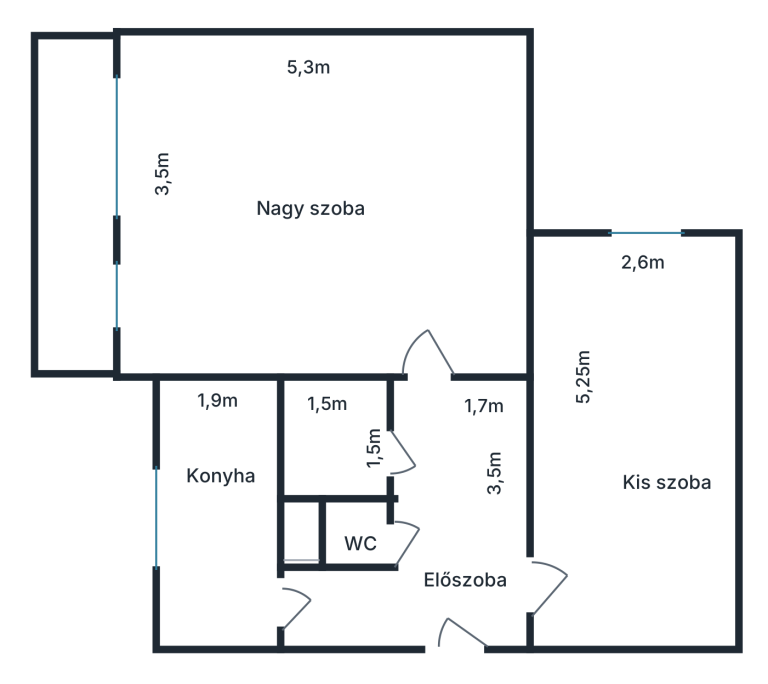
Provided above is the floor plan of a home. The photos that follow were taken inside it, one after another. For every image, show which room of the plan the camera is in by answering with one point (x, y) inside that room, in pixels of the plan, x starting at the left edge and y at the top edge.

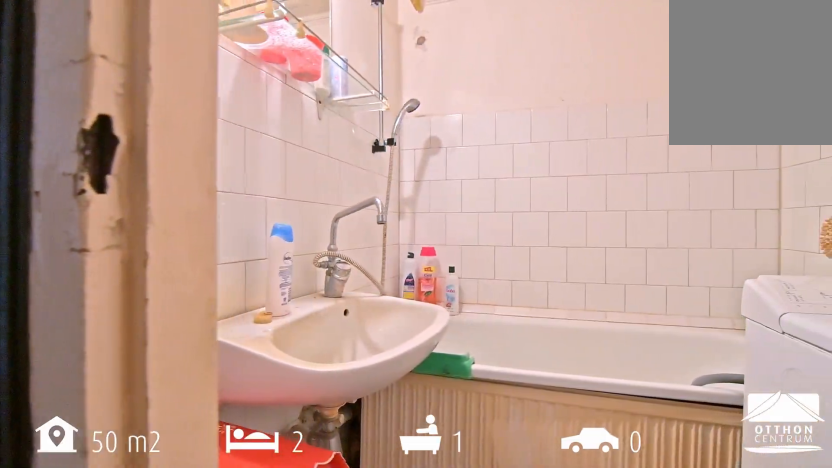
(337, 439)
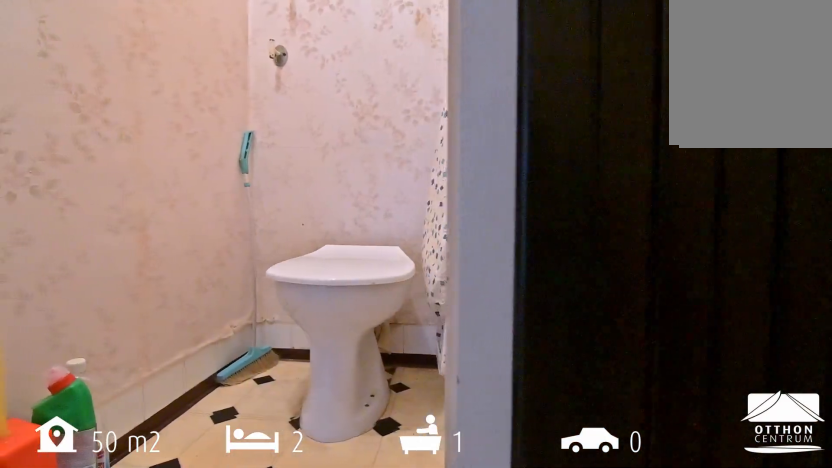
(363, 528)
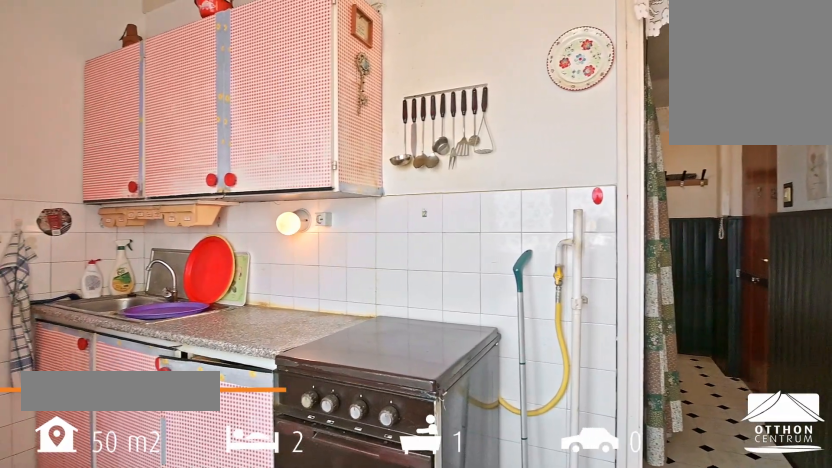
(223, 503)
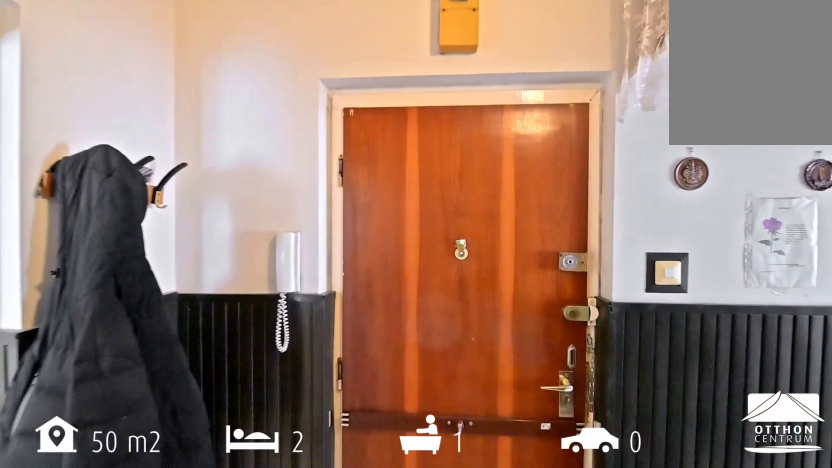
(464, 630)
